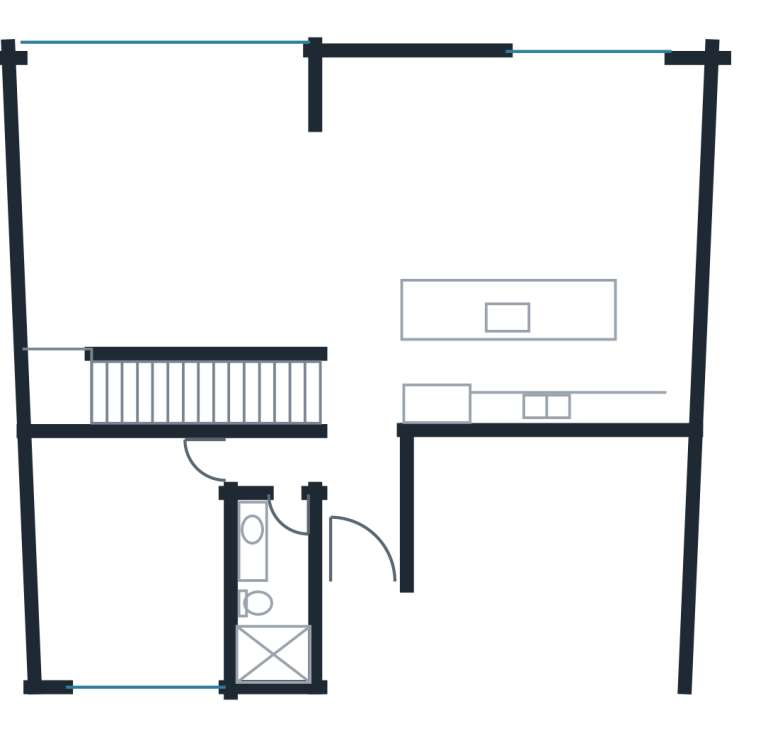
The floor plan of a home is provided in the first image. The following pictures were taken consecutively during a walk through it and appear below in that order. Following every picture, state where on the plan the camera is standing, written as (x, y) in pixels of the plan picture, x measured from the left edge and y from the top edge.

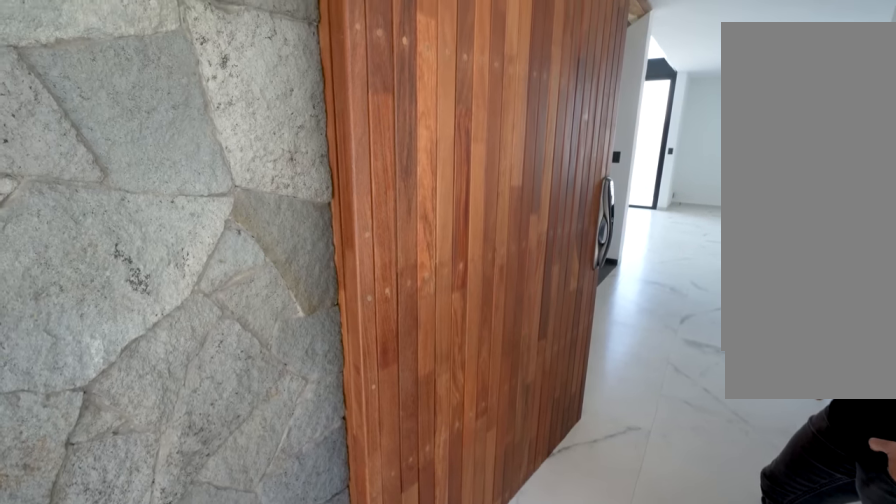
(355, 610)
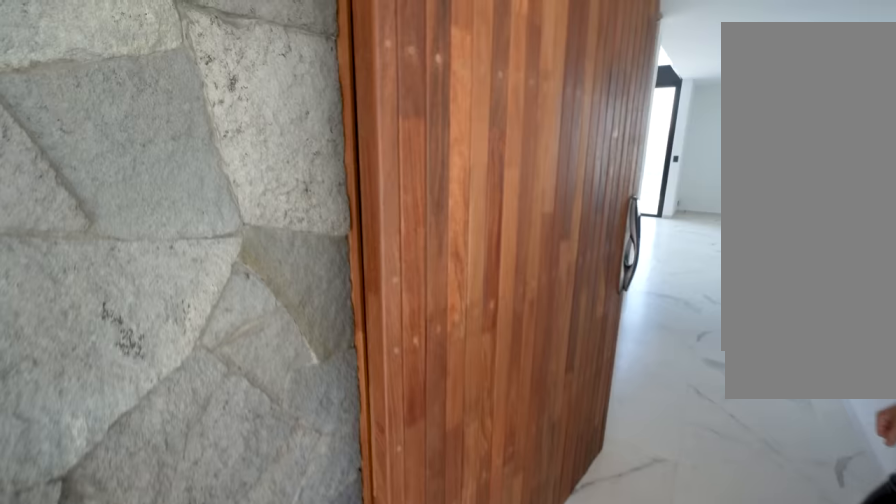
(357, 610)
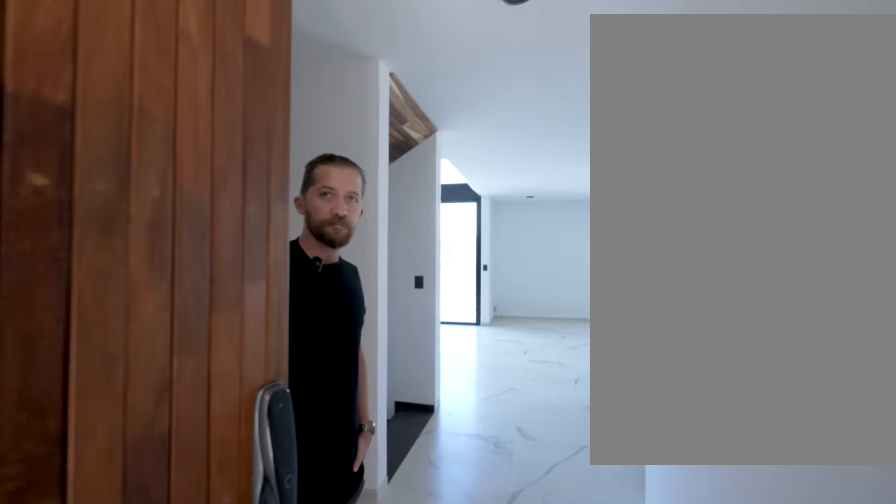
(350, 606)
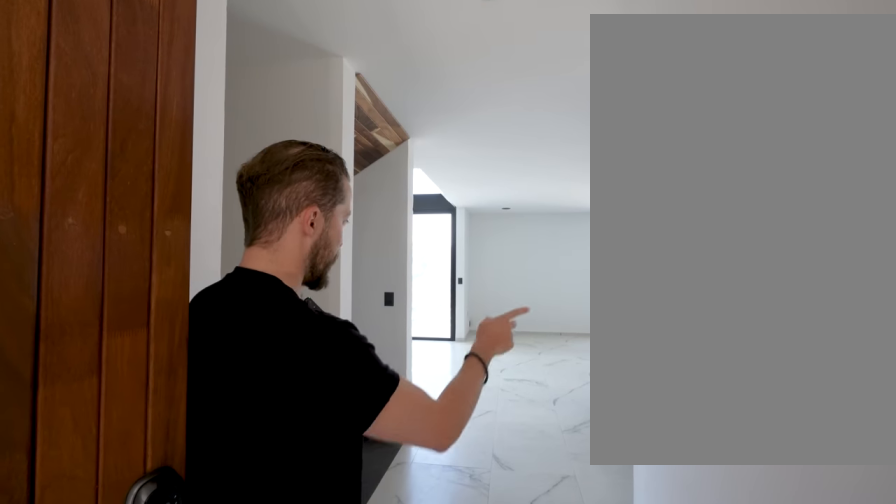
(355, 590)
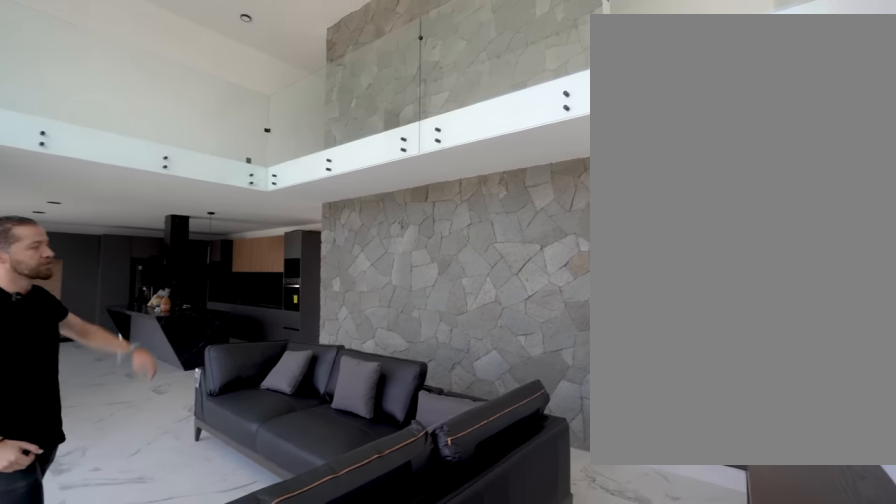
(74, 139)
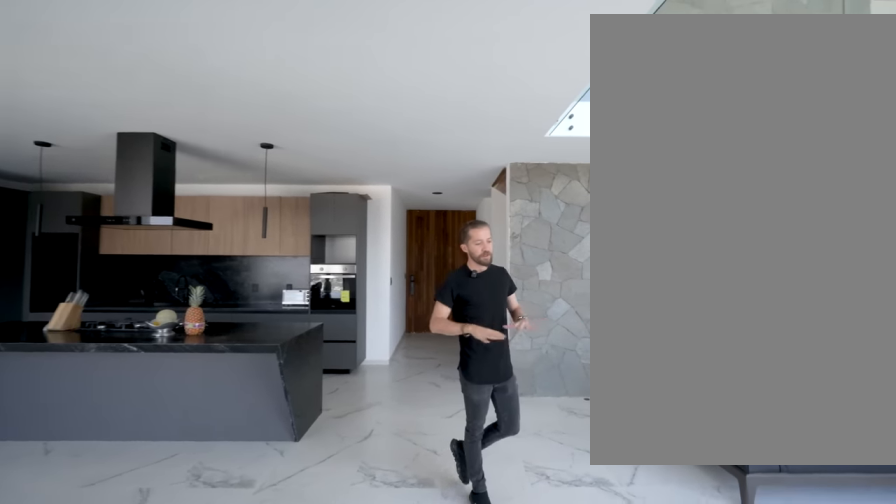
(385, 90)
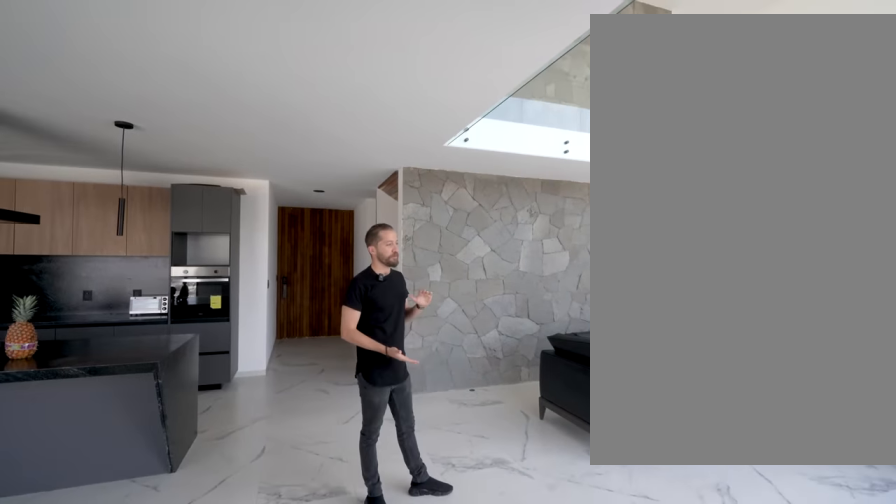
(382, 90)
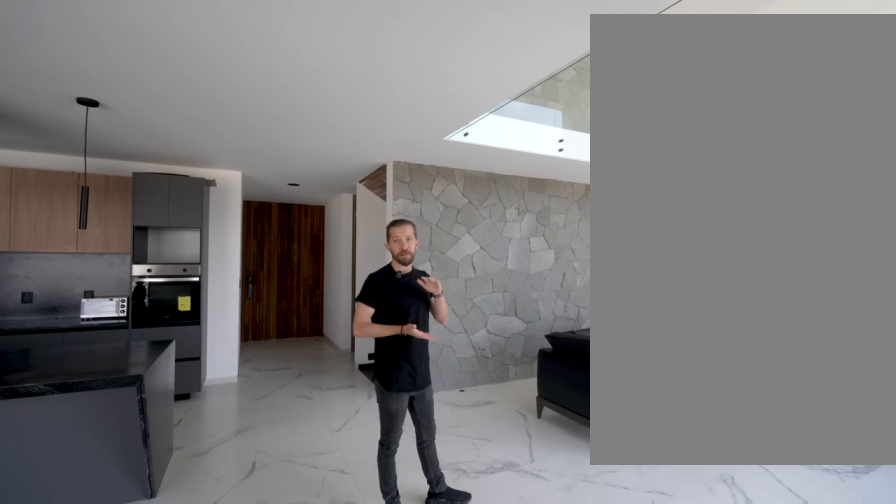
(382, 90)
